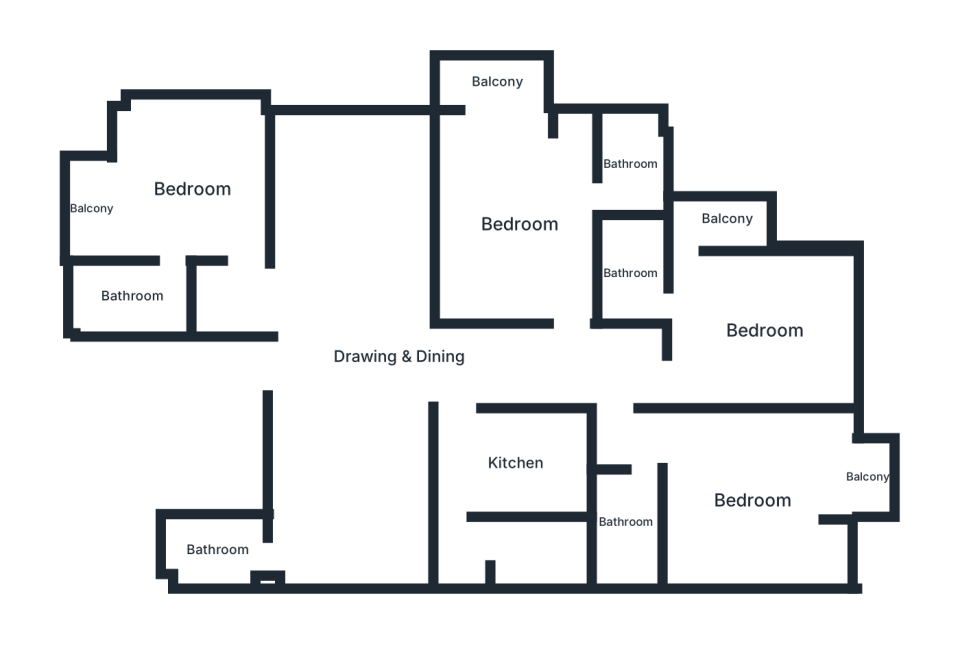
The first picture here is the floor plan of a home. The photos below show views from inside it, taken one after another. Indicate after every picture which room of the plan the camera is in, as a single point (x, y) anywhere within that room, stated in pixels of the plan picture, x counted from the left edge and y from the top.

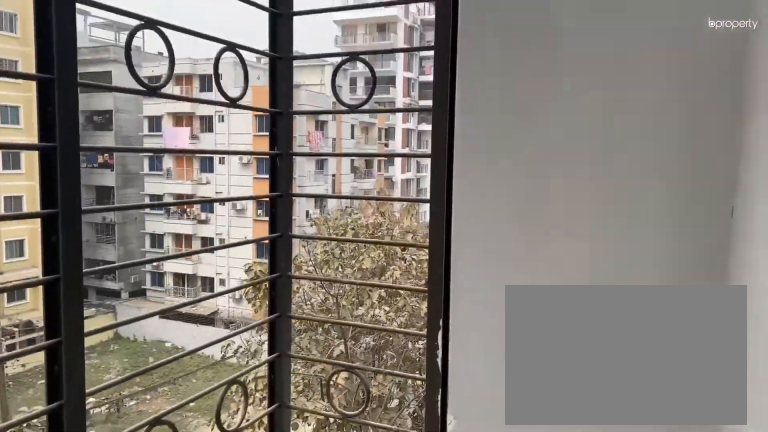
(728, 220)
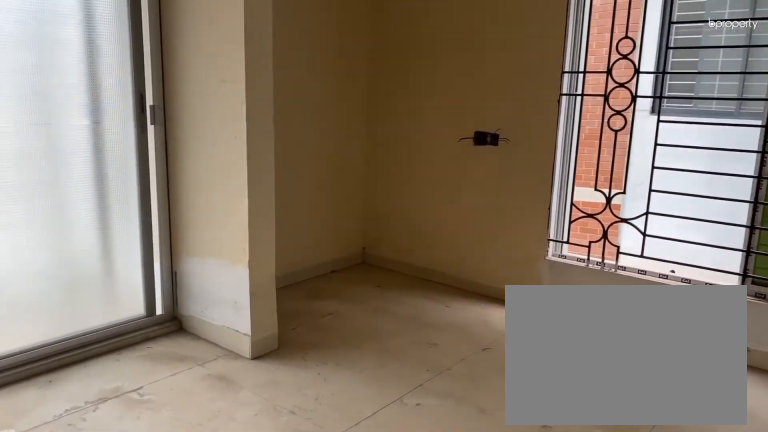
(753, 500)
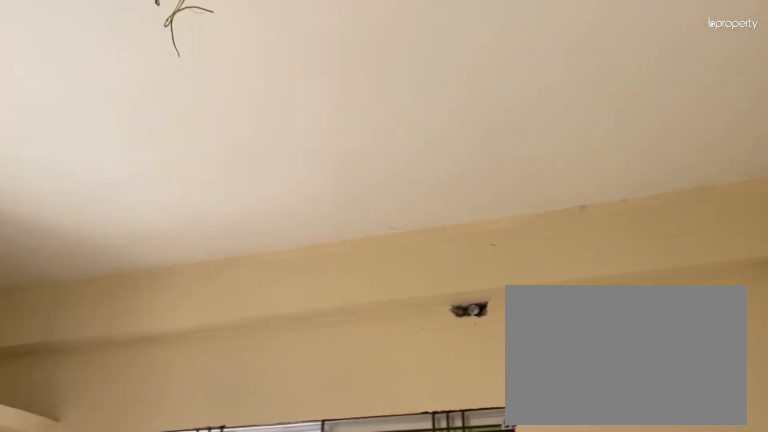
(753, 500)
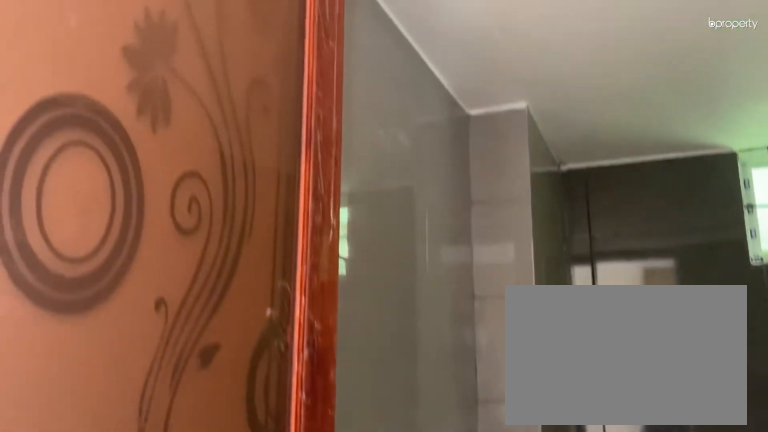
(625, 520)
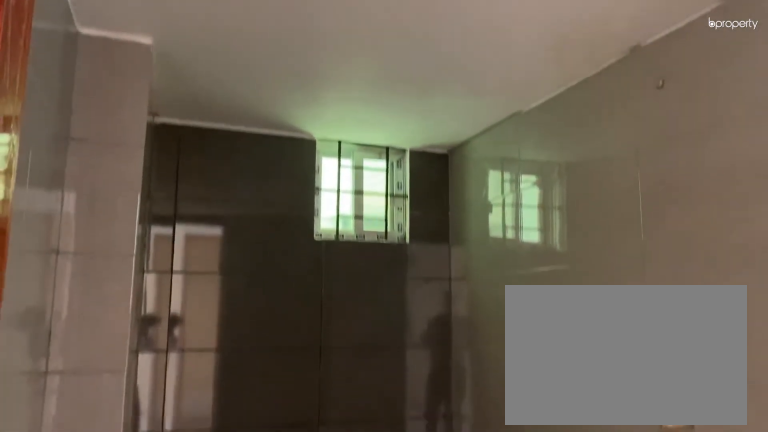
(625, 520)
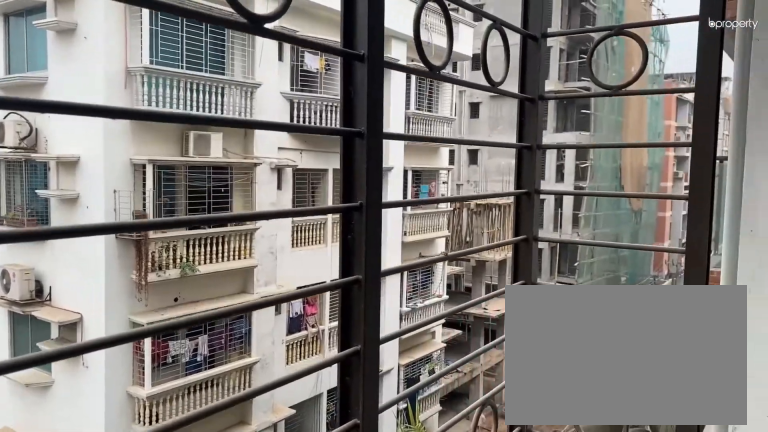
(868, 477)
